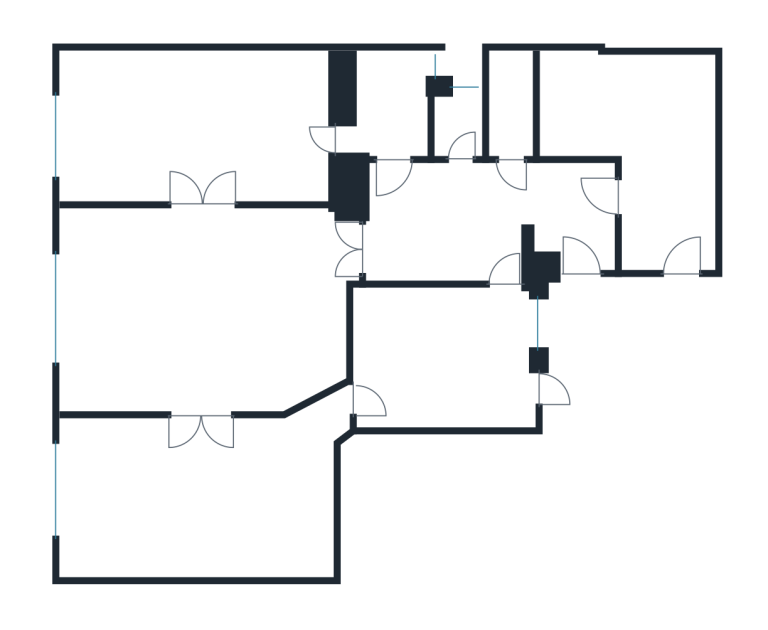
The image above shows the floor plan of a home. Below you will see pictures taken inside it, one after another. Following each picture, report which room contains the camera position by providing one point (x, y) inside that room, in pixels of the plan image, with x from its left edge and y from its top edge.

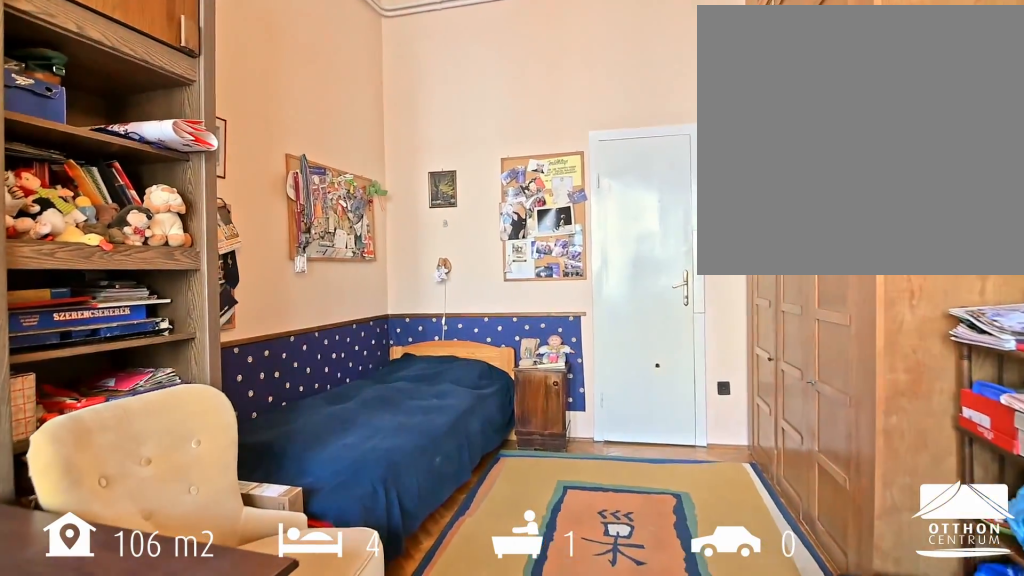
(199, 128)
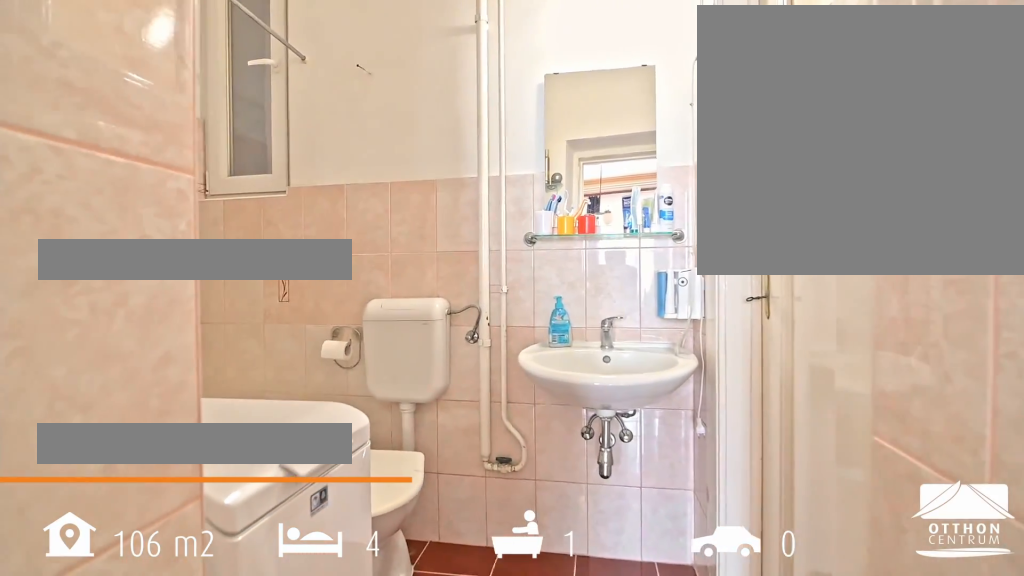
(391, 108)
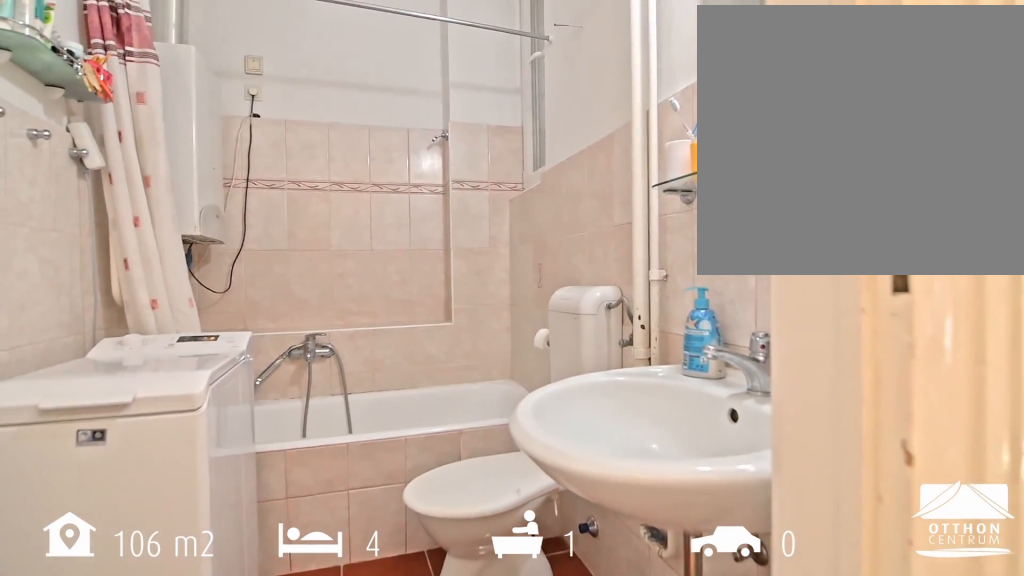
(391, 108)
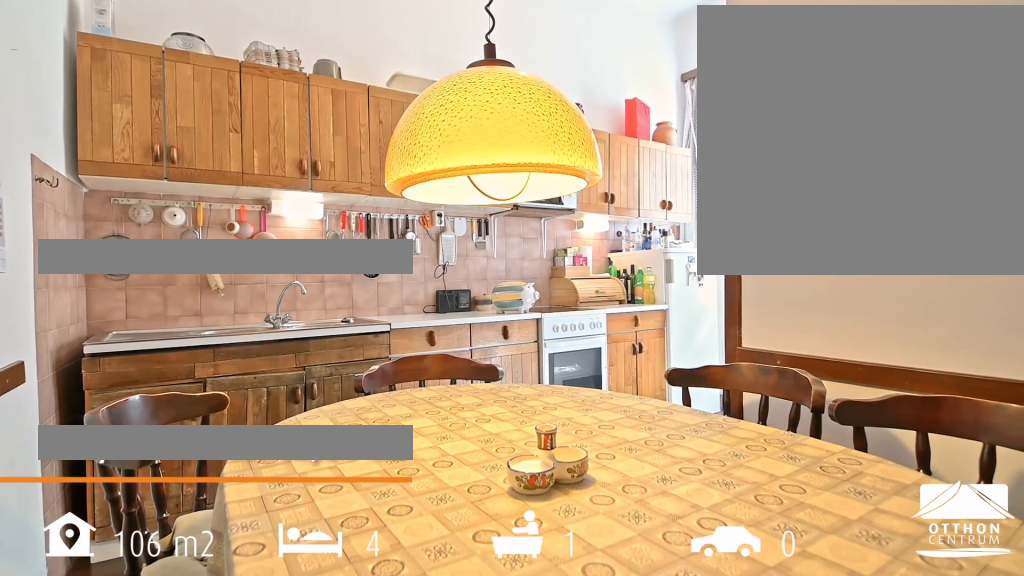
(652, 116)
